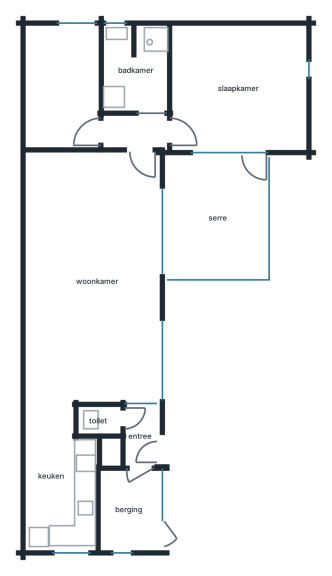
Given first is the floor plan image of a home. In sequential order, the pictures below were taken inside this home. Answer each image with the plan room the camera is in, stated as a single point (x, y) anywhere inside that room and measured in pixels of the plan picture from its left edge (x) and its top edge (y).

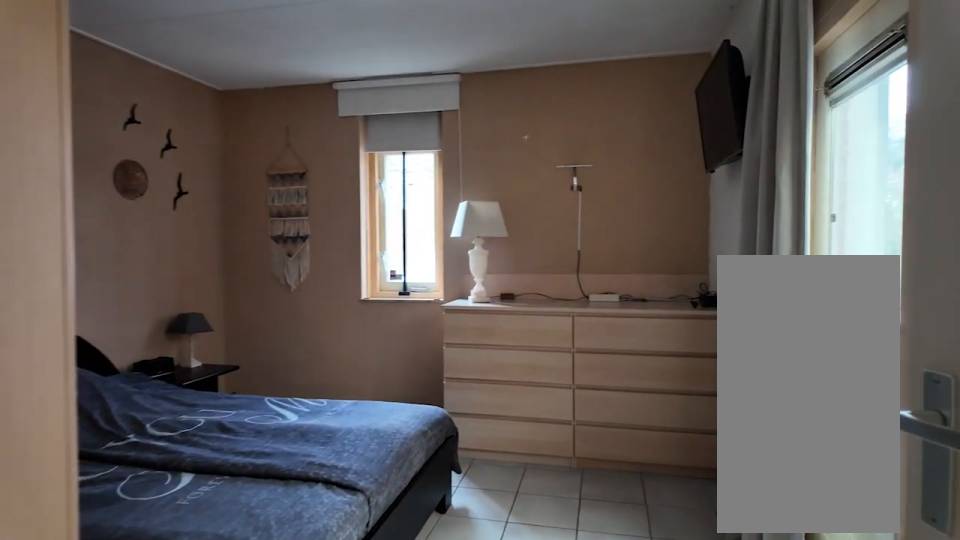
(237, 88)
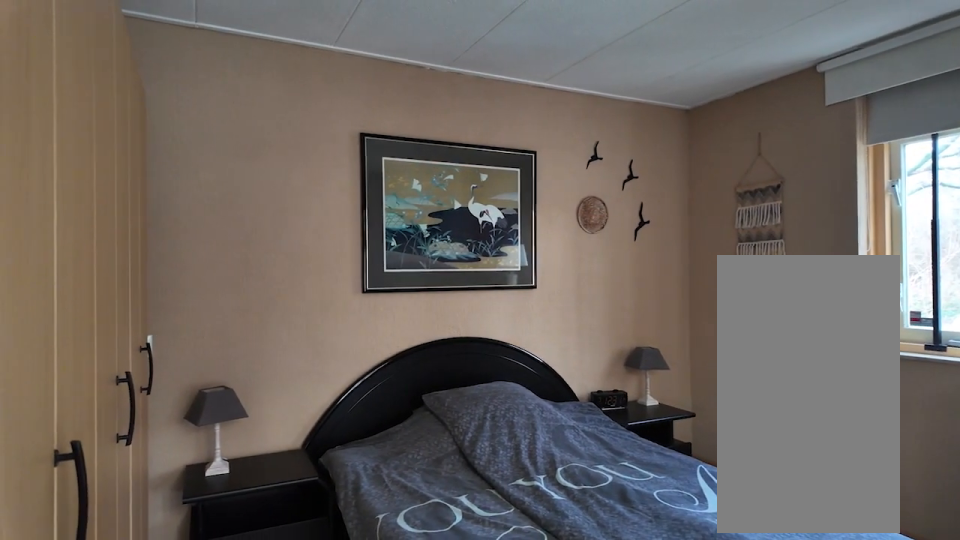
(237, 88)
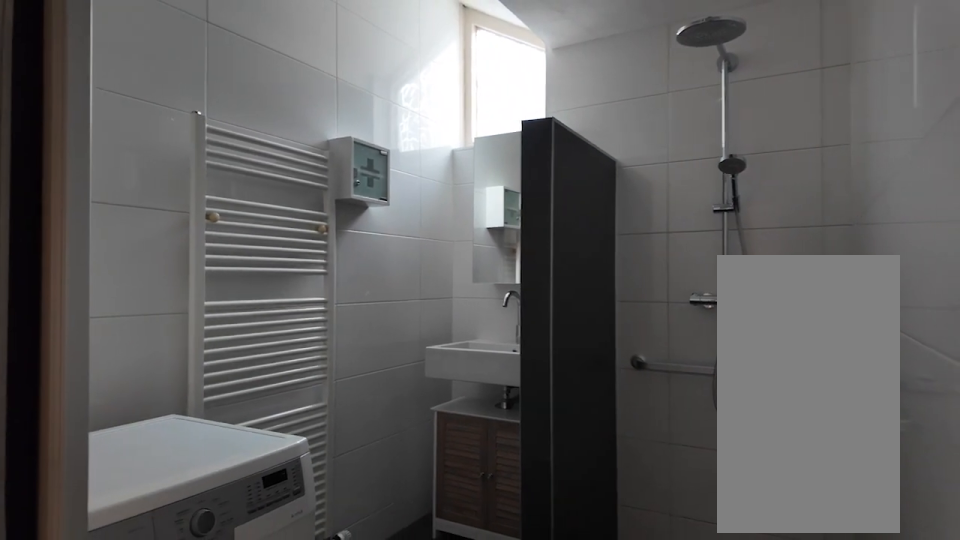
(138, 68)
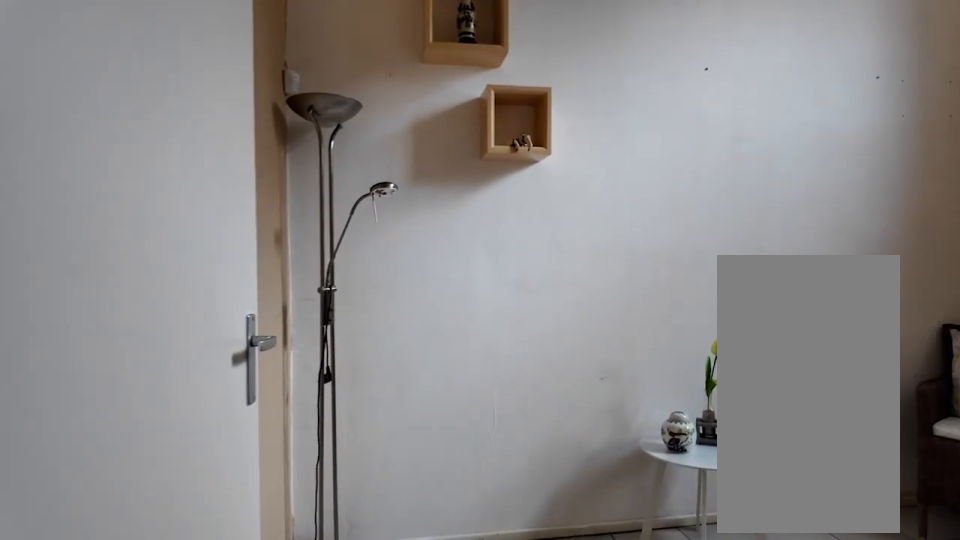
(61, 87)
